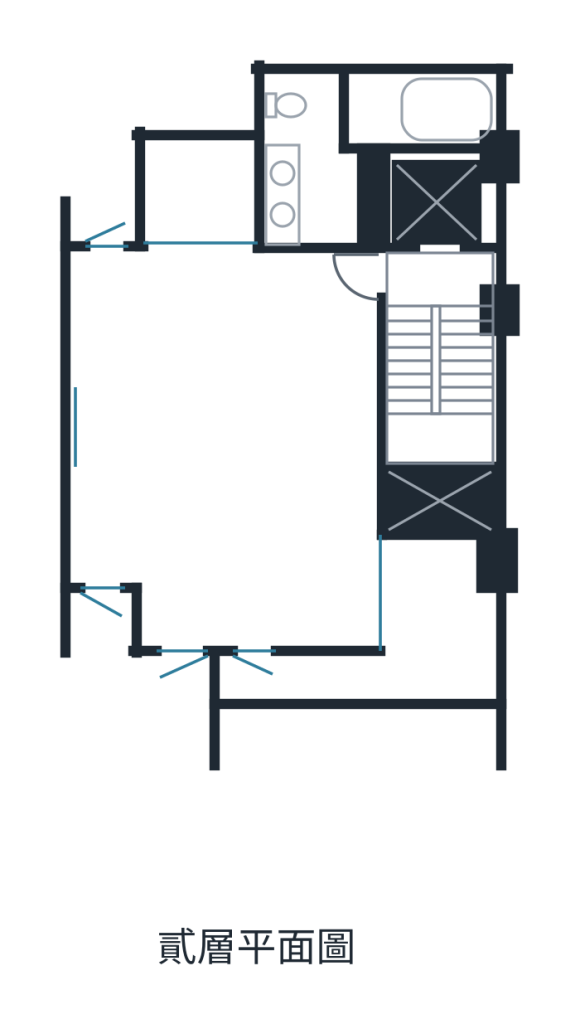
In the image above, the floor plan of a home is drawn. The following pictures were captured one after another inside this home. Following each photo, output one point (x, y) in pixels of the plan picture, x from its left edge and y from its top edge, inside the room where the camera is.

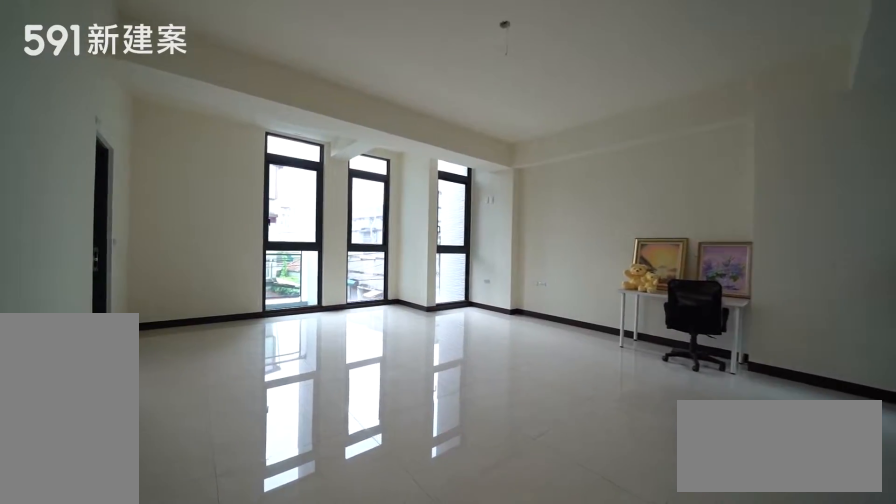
(225, 440)
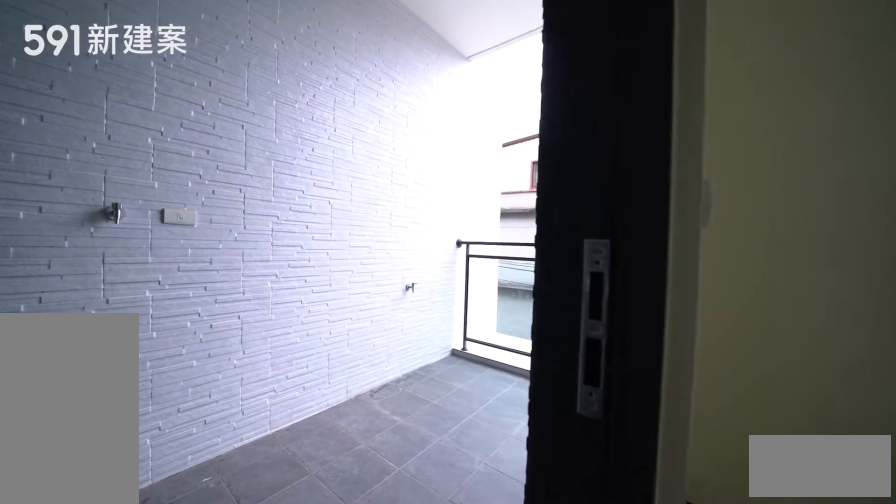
(387, 642)
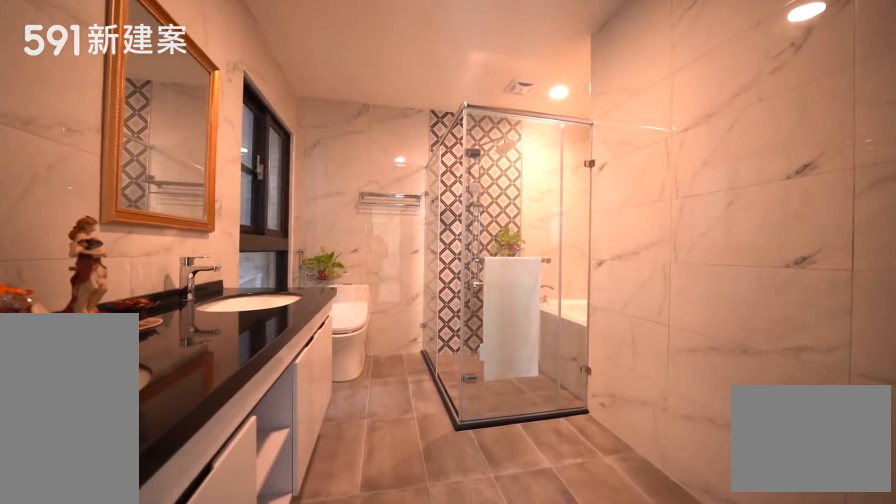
(366, 135)
